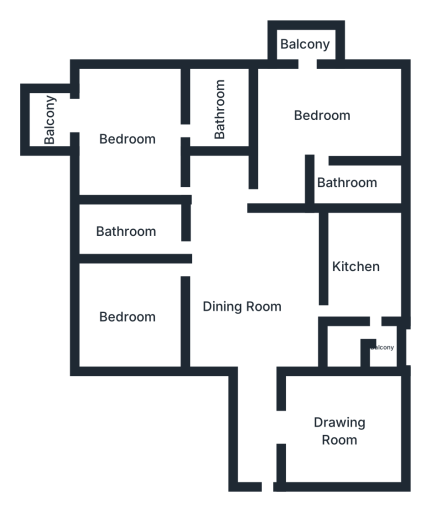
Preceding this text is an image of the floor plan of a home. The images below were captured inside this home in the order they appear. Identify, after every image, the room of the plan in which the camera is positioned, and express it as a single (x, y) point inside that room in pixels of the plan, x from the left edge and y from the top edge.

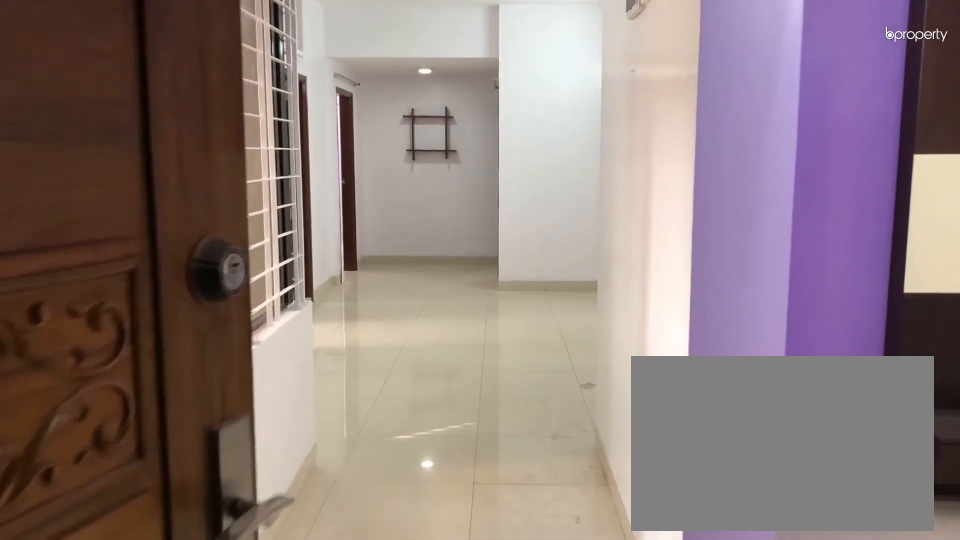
(241, 308)
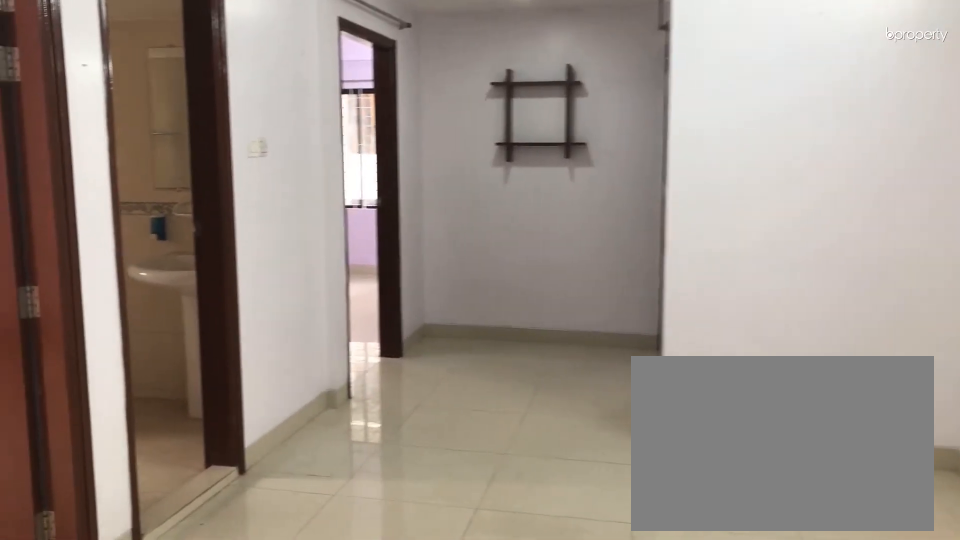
(241, 308)
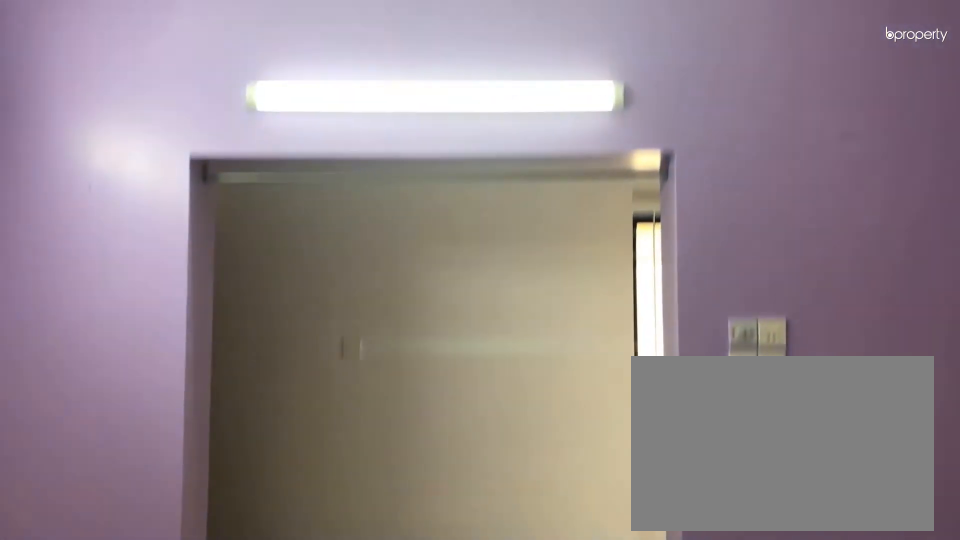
(341, 430)
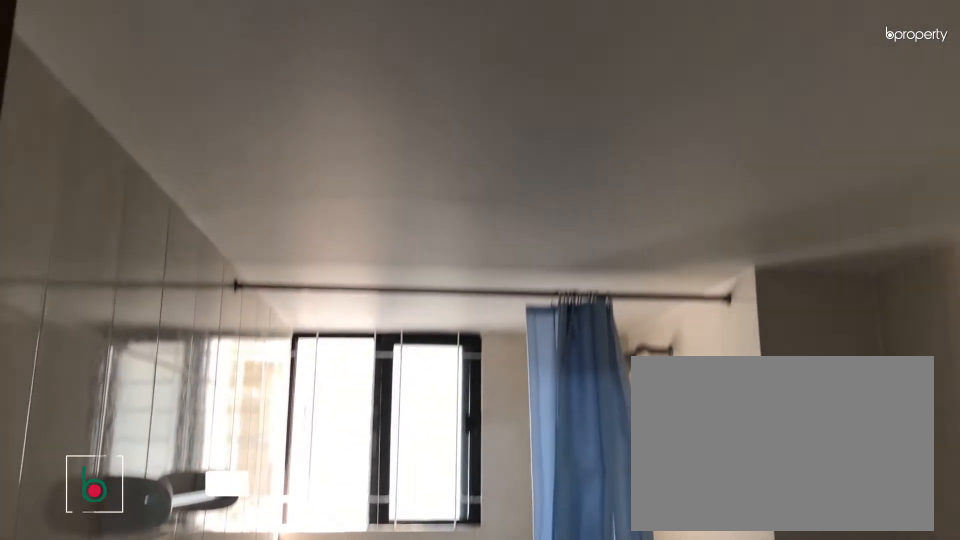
(129, 230)
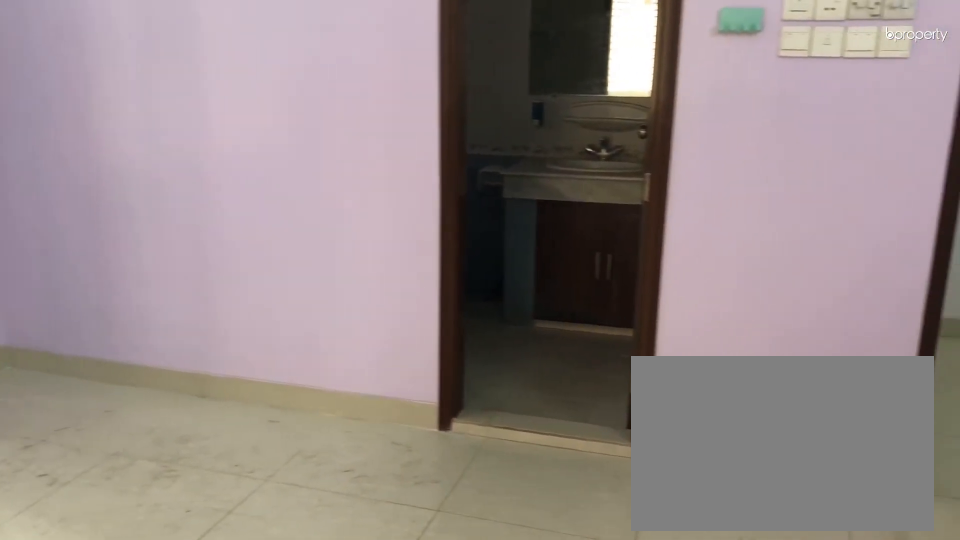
(127, 140)
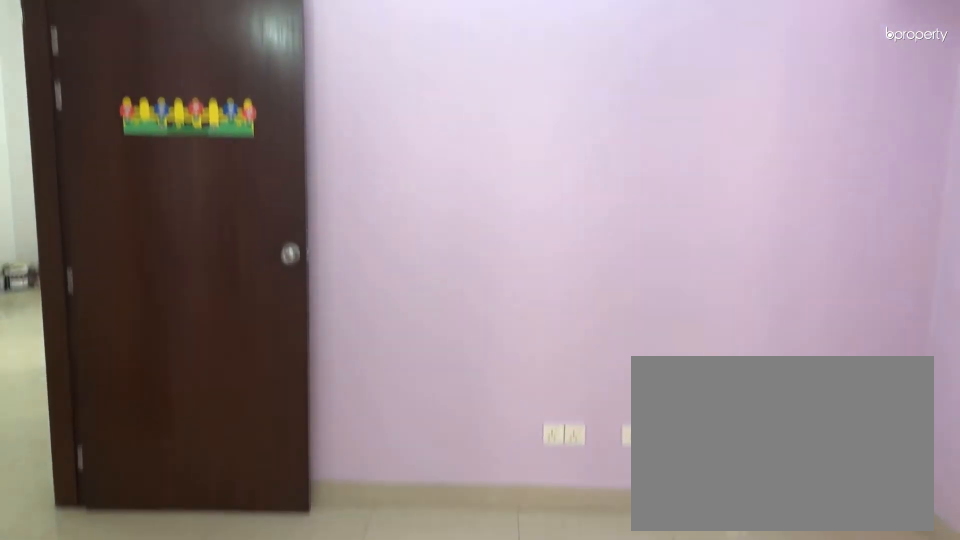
(127, 140)
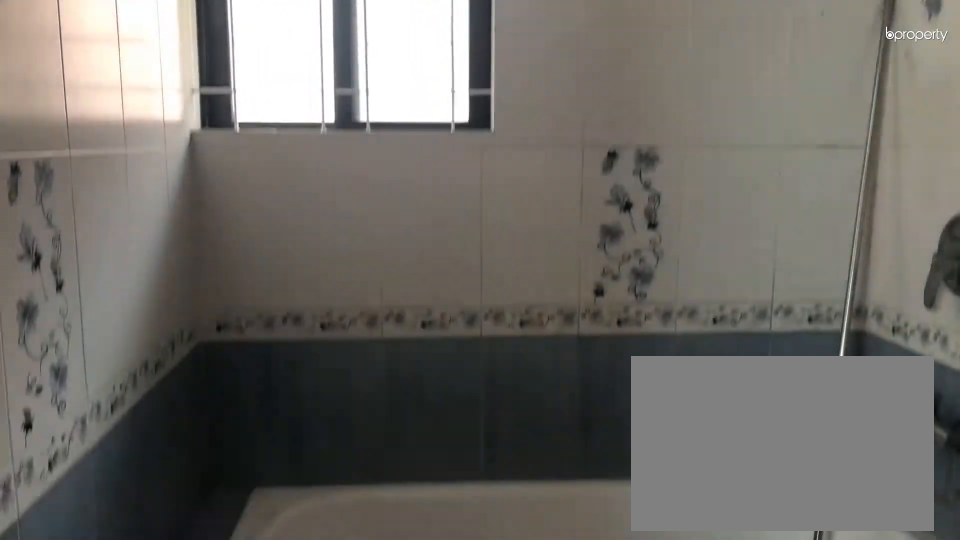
(216, 109)
